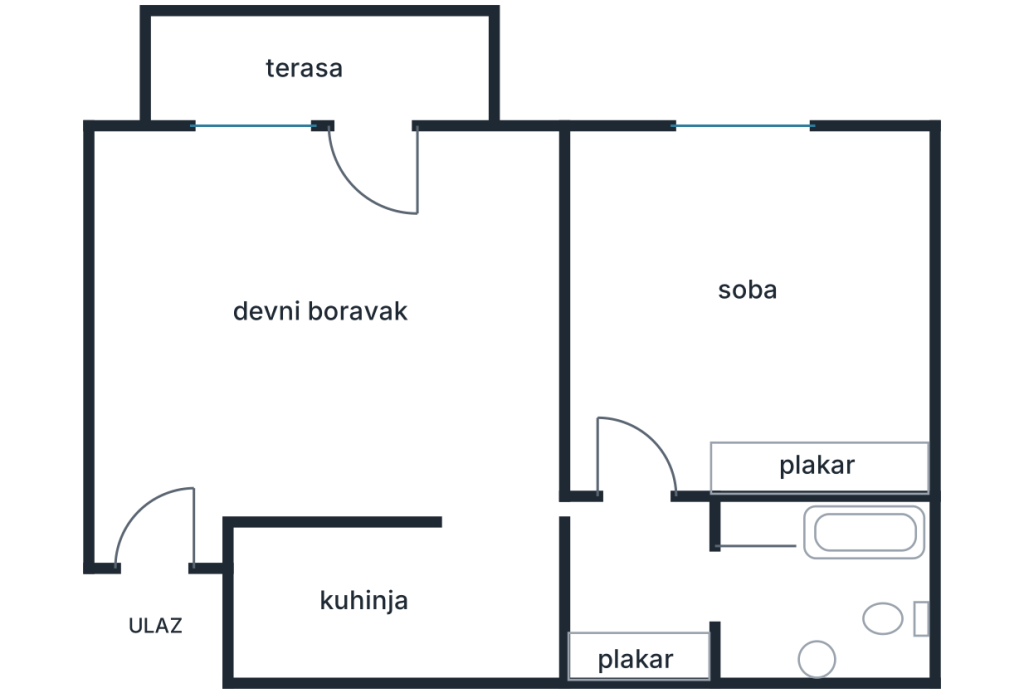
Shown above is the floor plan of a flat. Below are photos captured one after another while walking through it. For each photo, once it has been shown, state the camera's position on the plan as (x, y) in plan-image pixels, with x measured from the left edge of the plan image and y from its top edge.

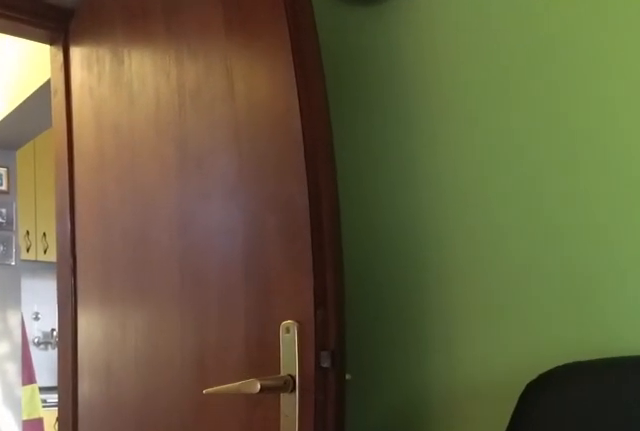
(652, 354)
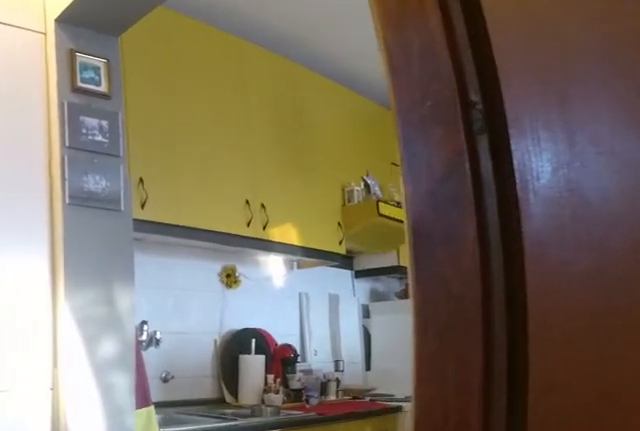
(653, 466)
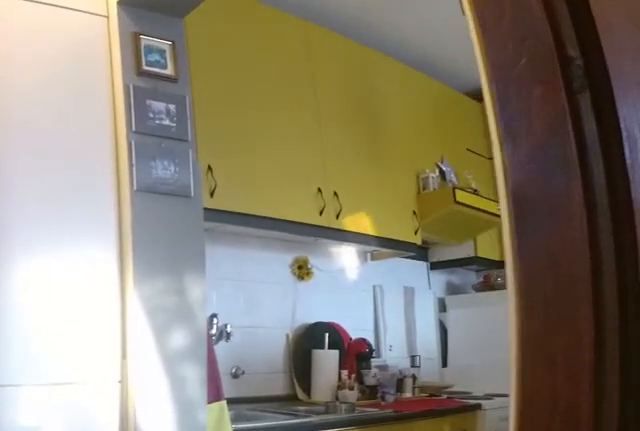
(652, 476)
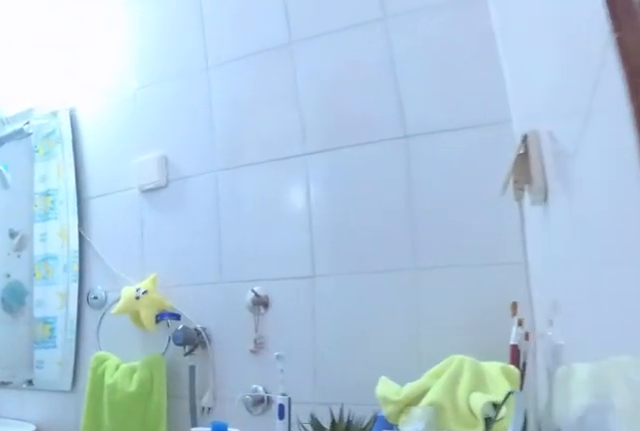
(685, 551)
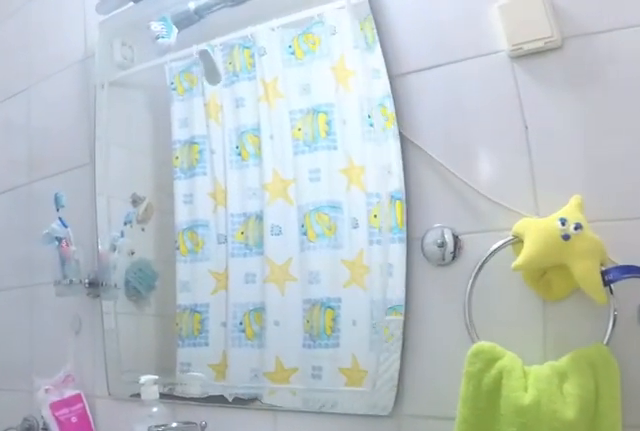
(742, 559)
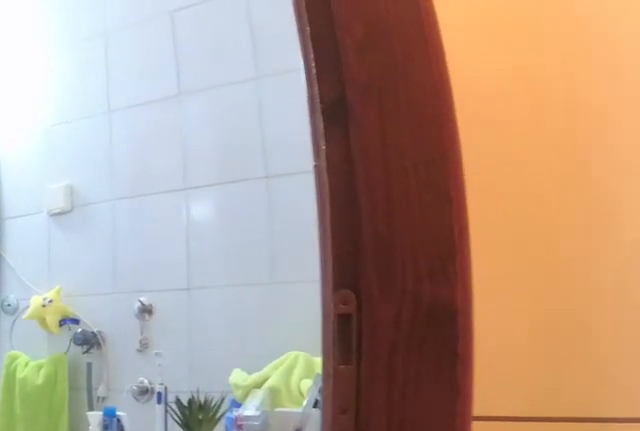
(635, 499)
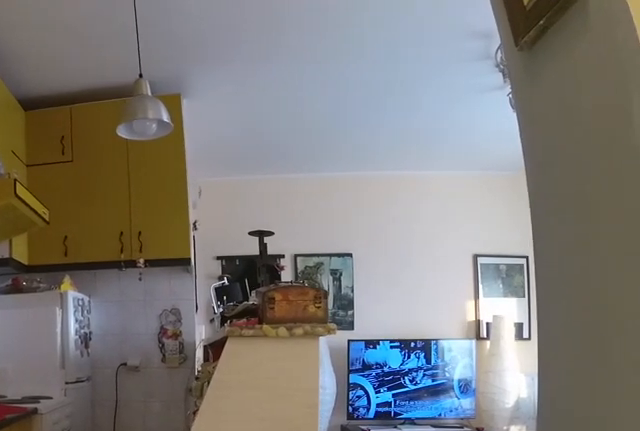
(616, 563)
